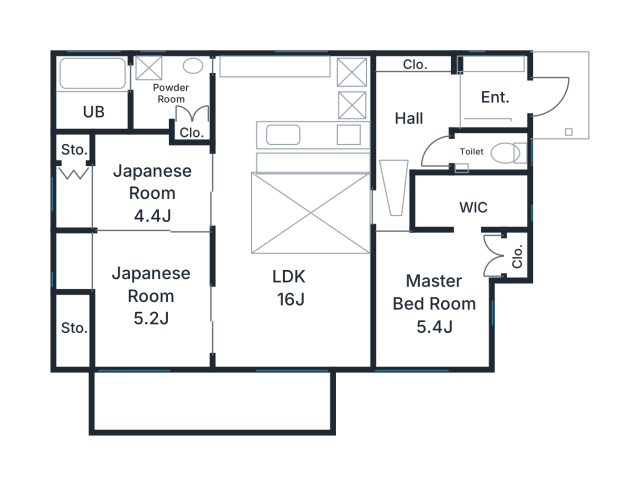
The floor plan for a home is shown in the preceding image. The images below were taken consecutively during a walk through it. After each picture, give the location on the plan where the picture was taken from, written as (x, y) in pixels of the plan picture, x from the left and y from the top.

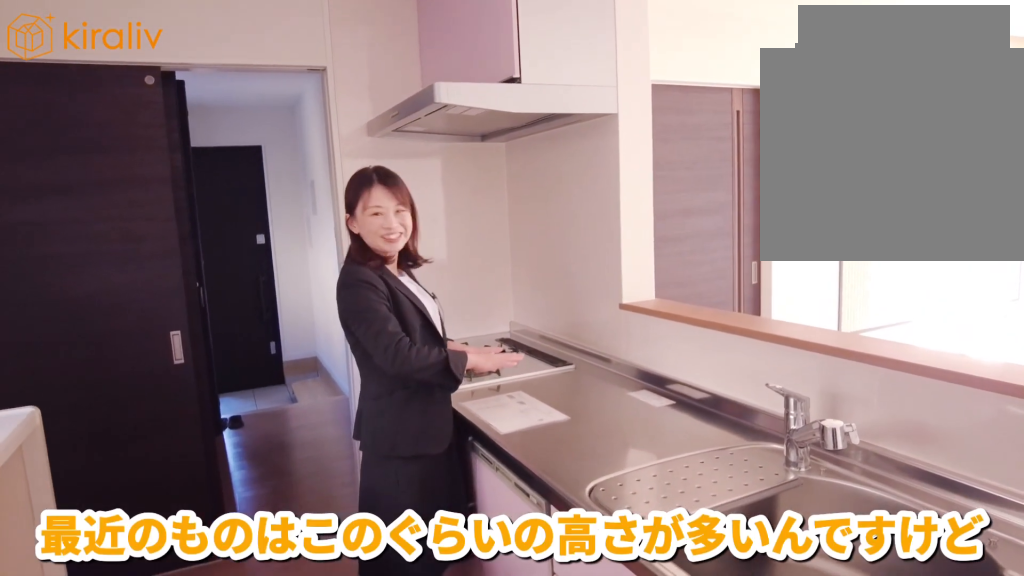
(277, 109)
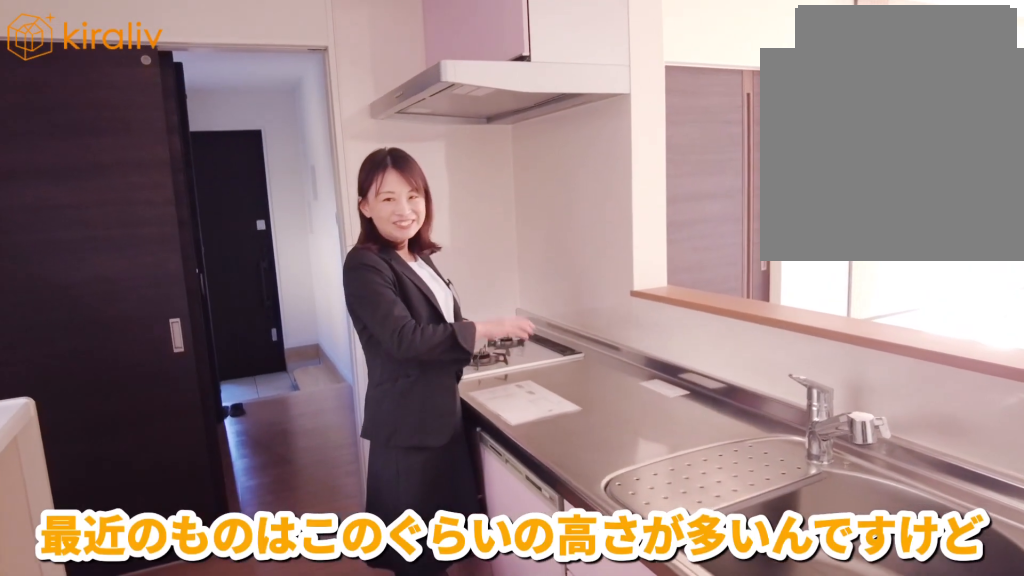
(277, 106)
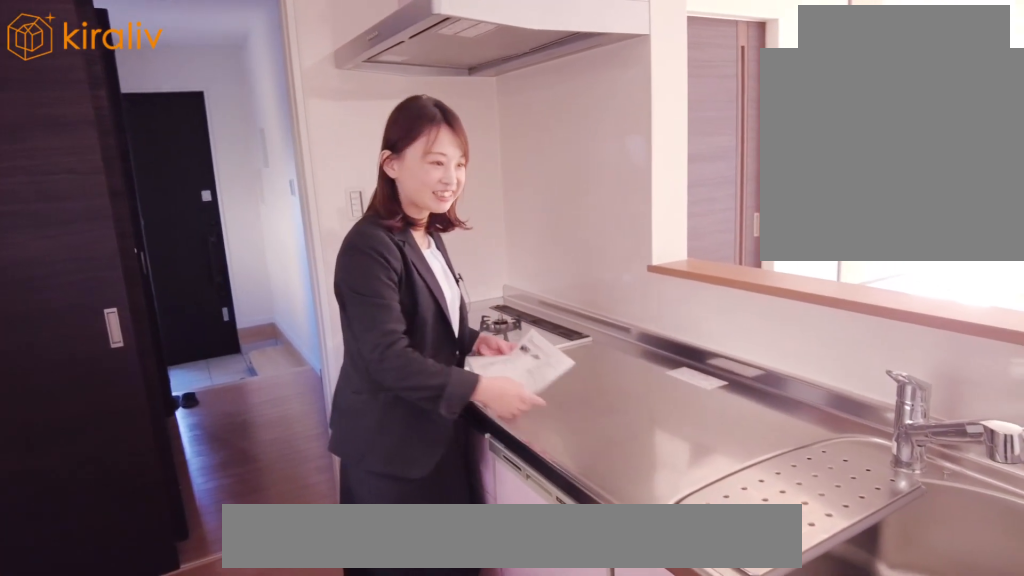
(277, 109)
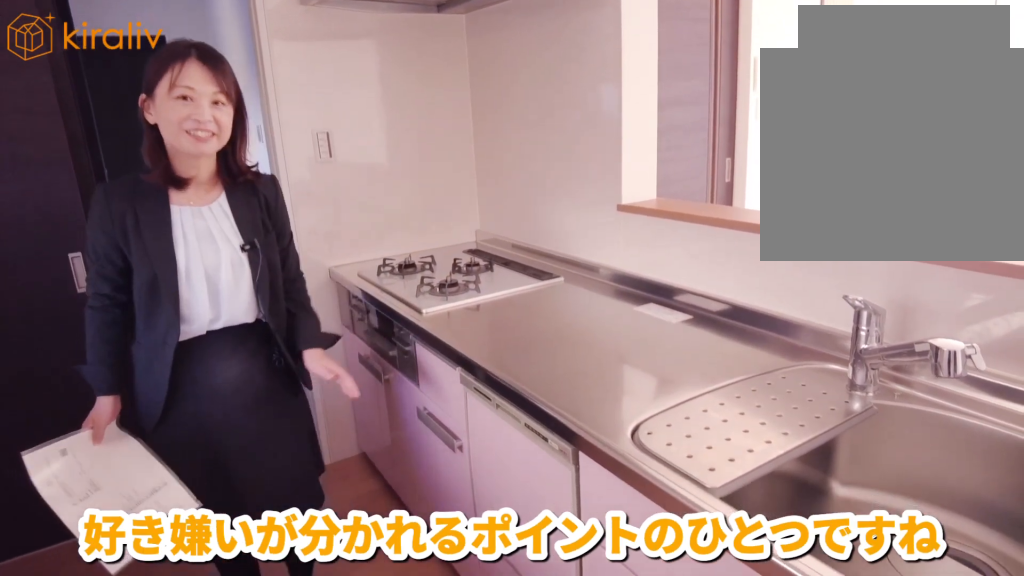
(278, 109)
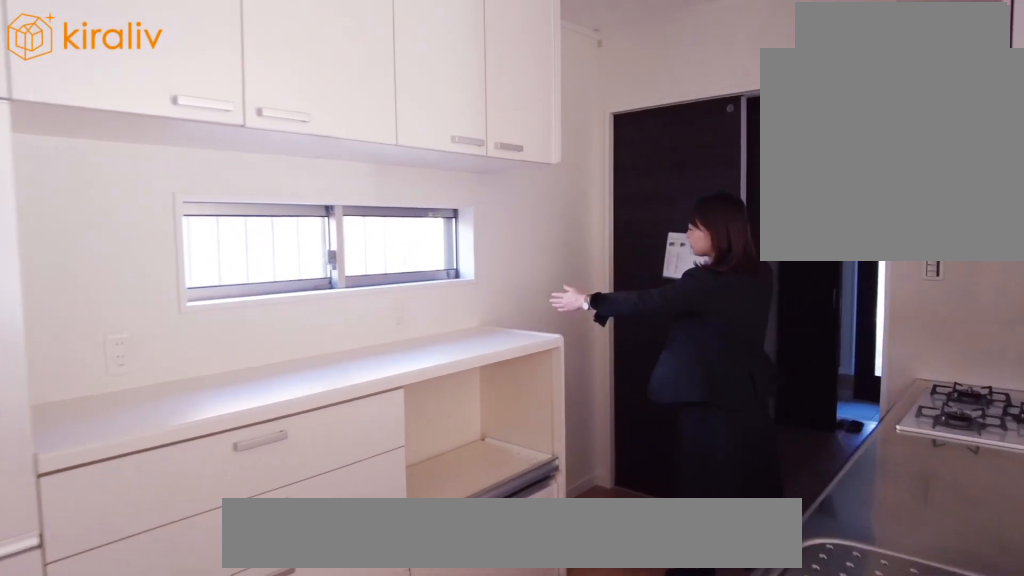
(278, 105)
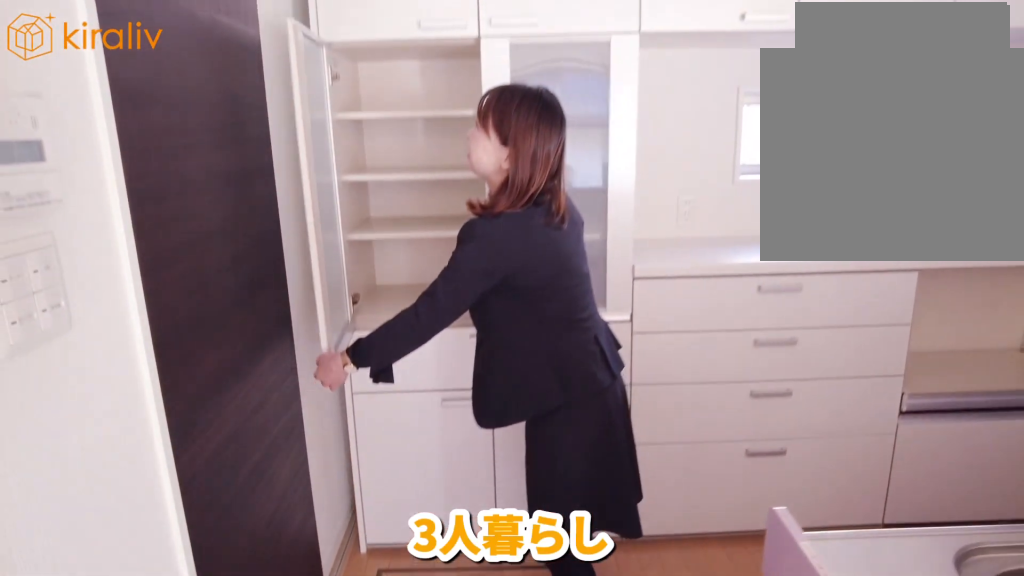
(236, 126)
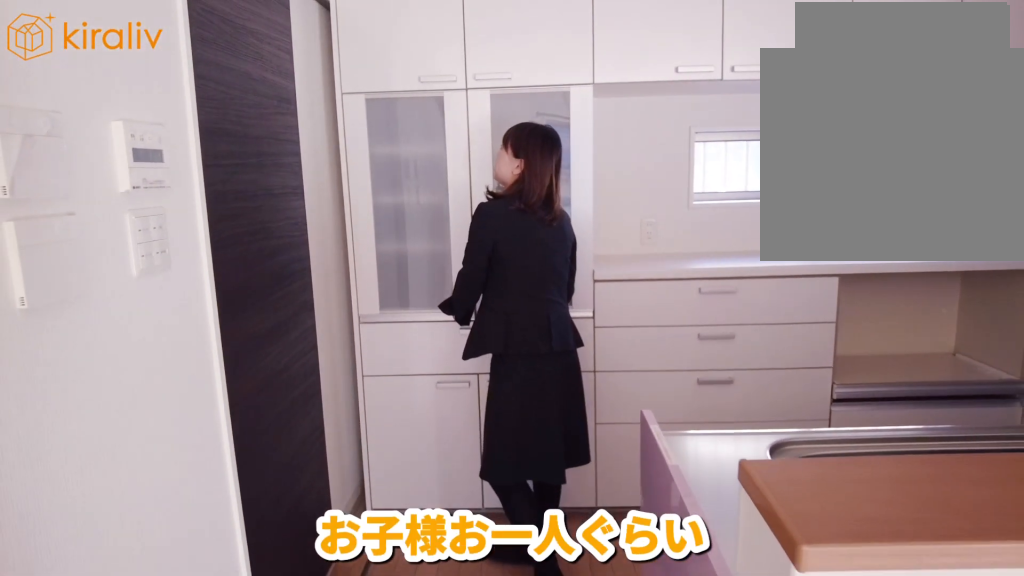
(236, 129)
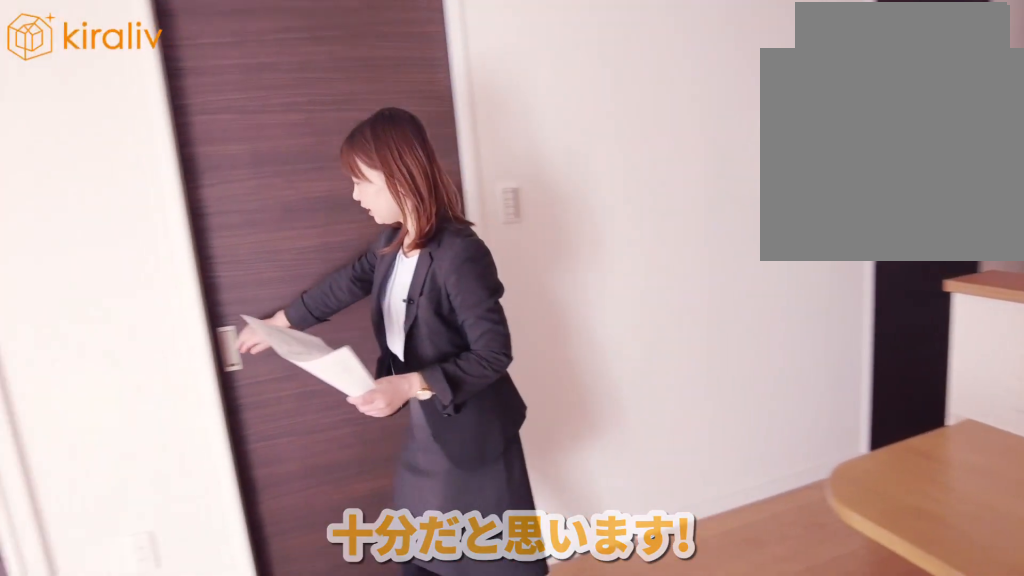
(229, 189)
